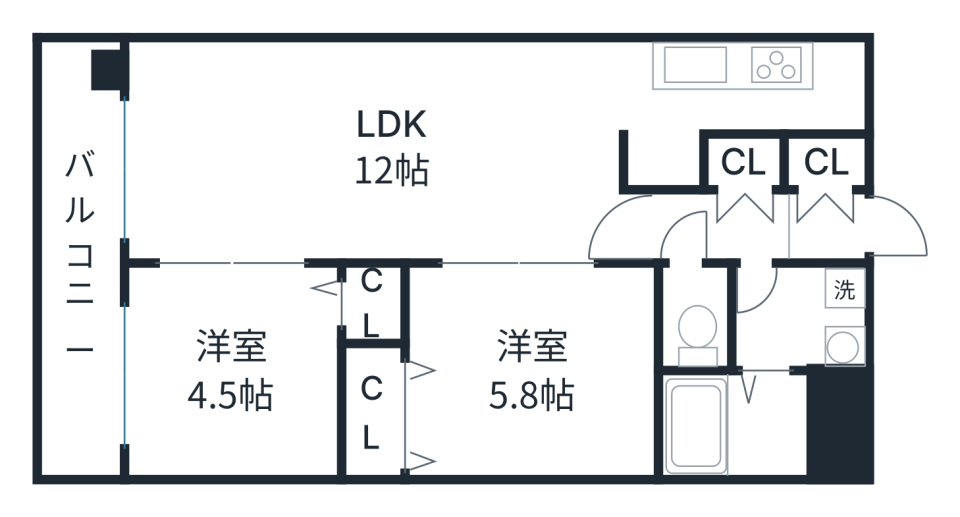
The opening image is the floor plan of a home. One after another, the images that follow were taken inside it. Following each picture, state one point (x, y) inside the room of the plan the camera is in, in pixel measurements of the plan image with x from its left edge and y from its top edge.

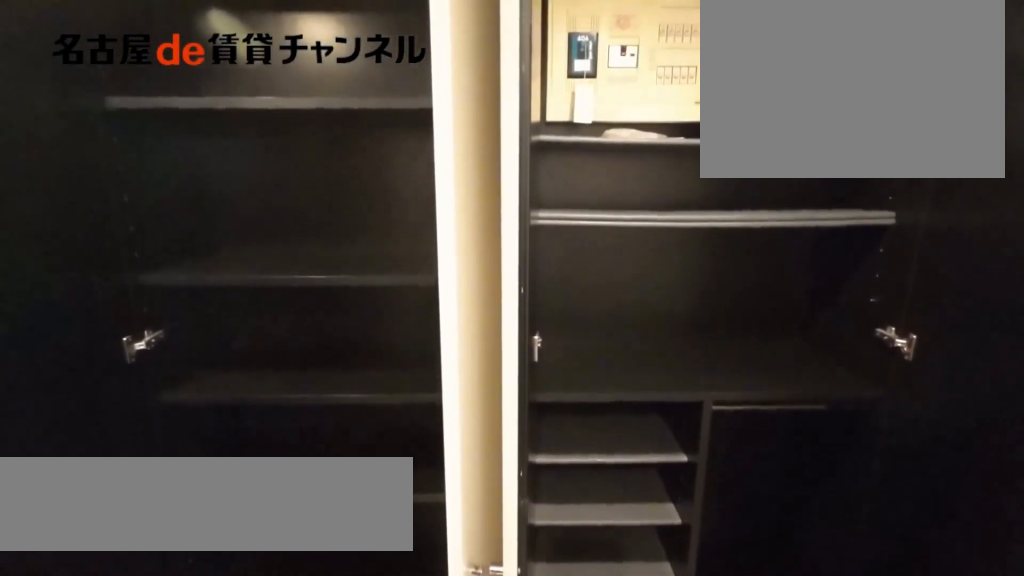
(784, 197)
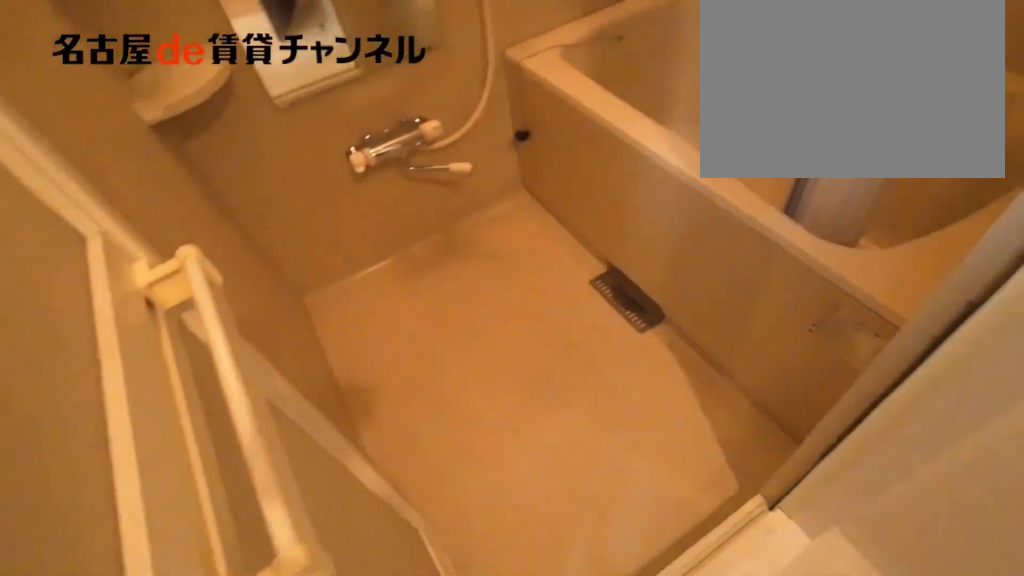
(801, 317)
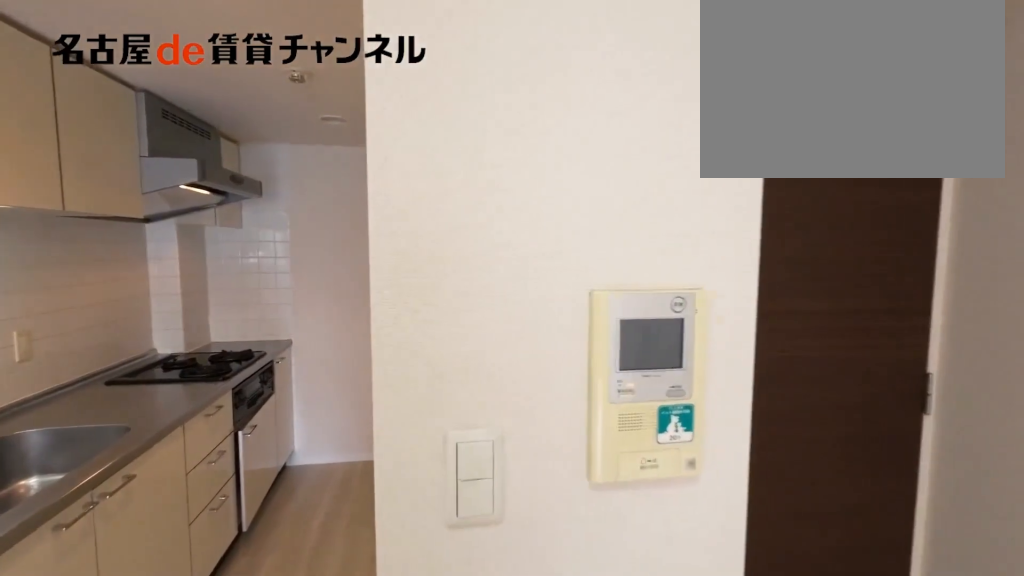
(386, 150)
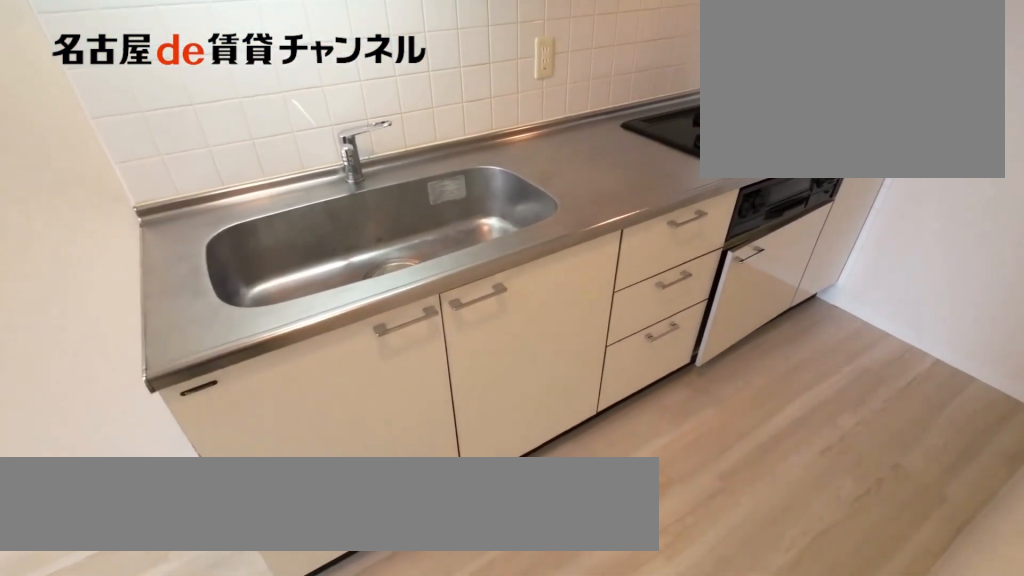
(745, 87)
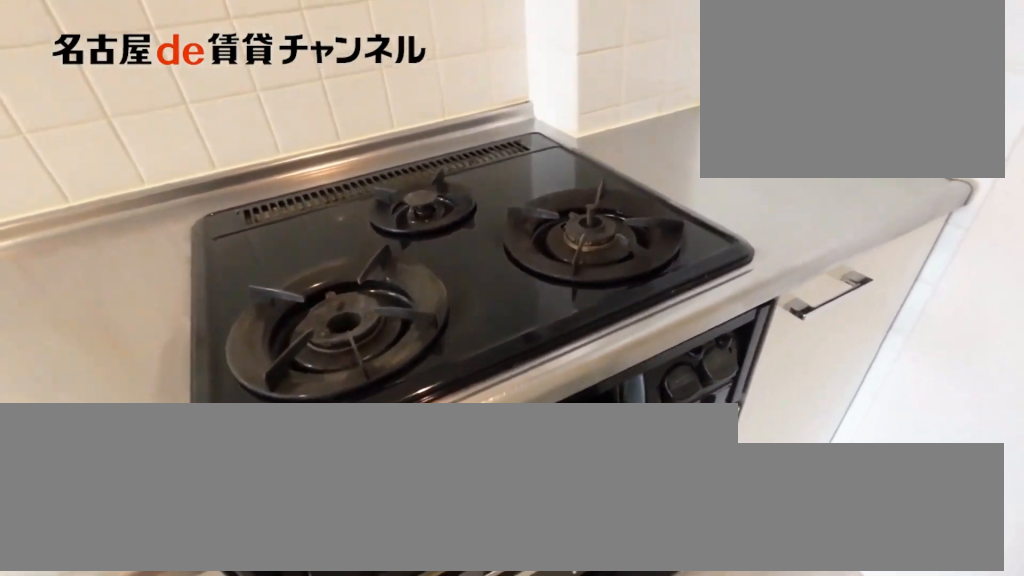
(746, 87)
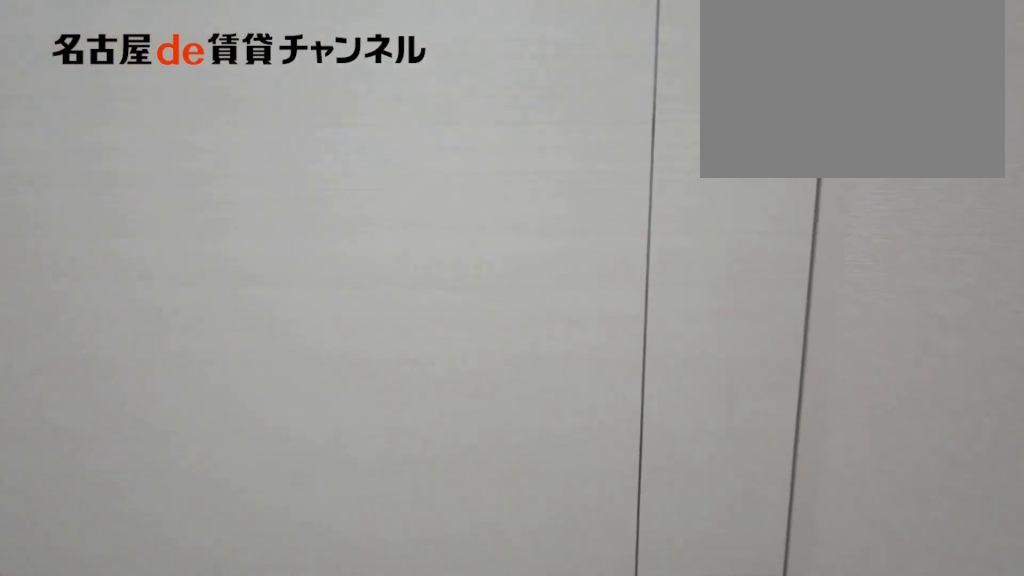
(509, 371)
